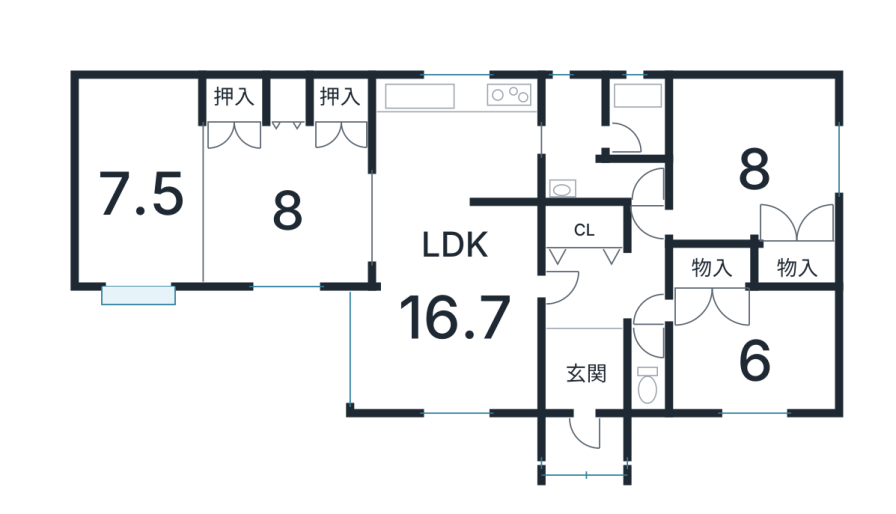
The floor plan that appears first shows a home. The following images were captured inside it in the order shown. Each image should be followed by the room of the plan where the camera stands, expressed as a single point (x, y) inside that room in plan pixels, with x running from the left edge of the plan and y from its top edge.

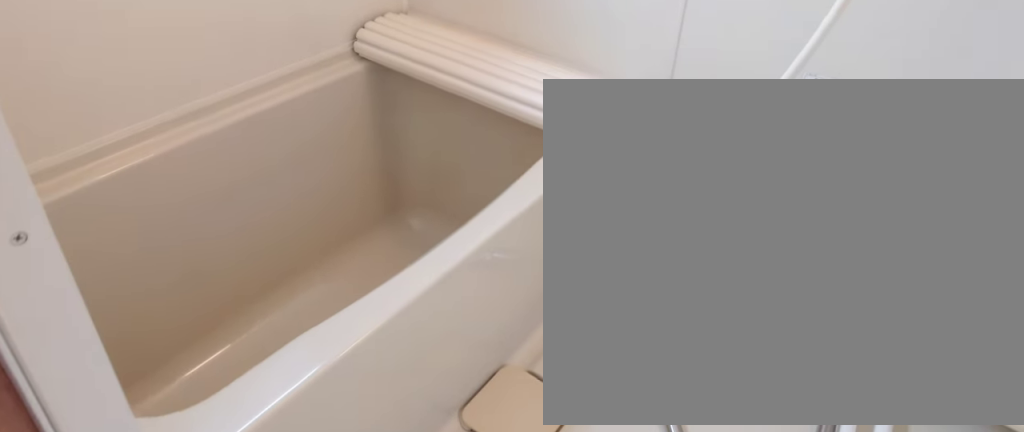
(638, 110)
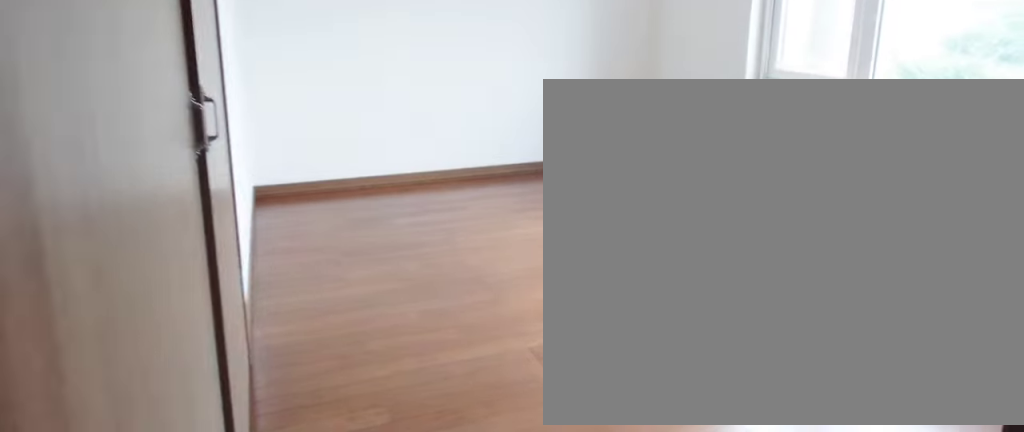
(747, 355)
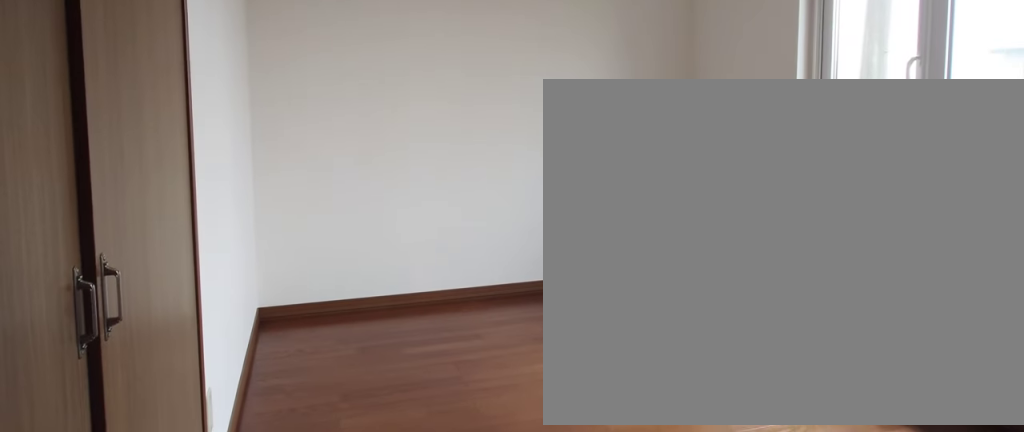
(747, 355)
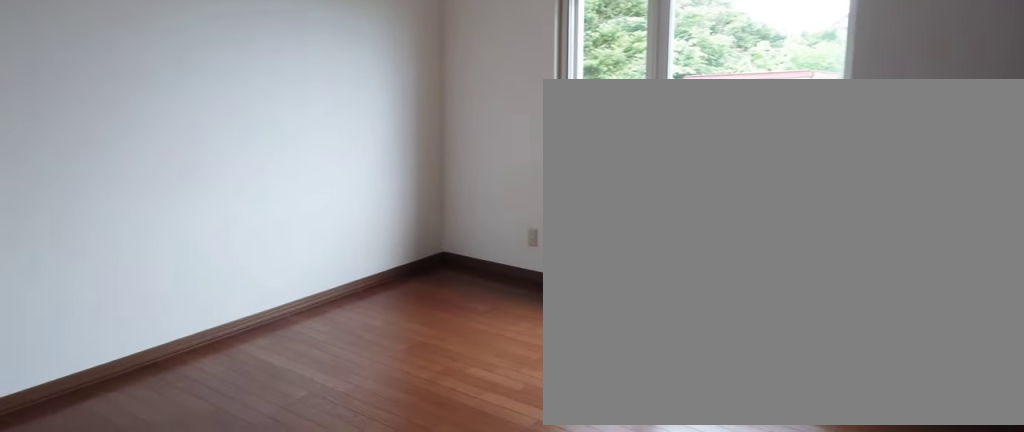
(758, 159)
